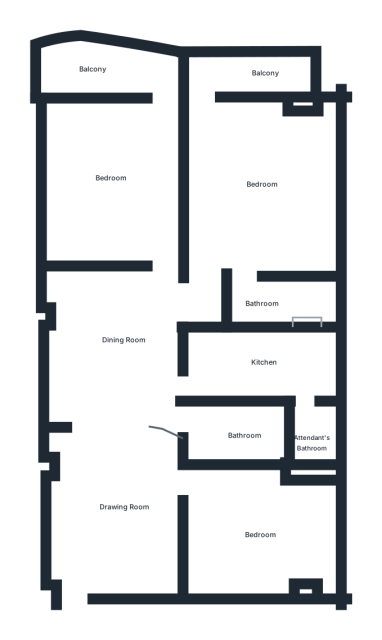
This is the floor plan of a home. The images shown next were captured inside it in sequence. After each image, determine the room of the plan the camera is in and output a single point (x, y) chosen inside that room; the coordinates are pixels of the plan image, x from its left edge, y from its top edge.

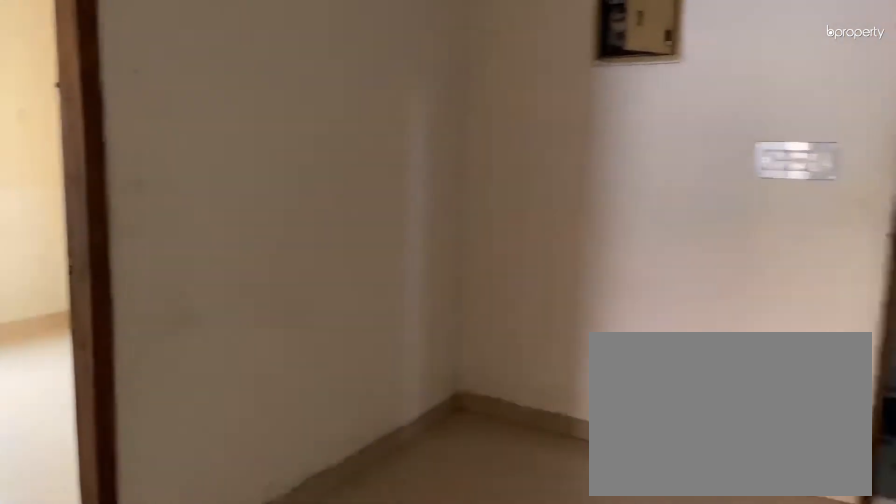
(131, 514)
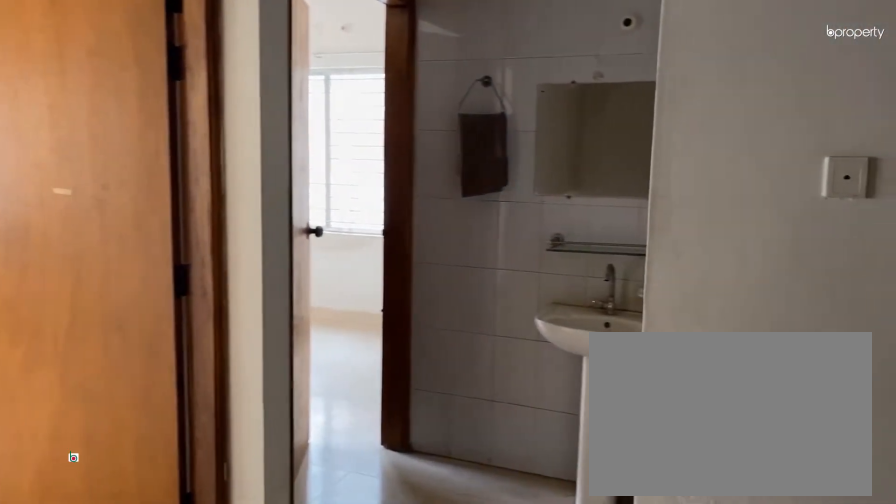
(117, 339)
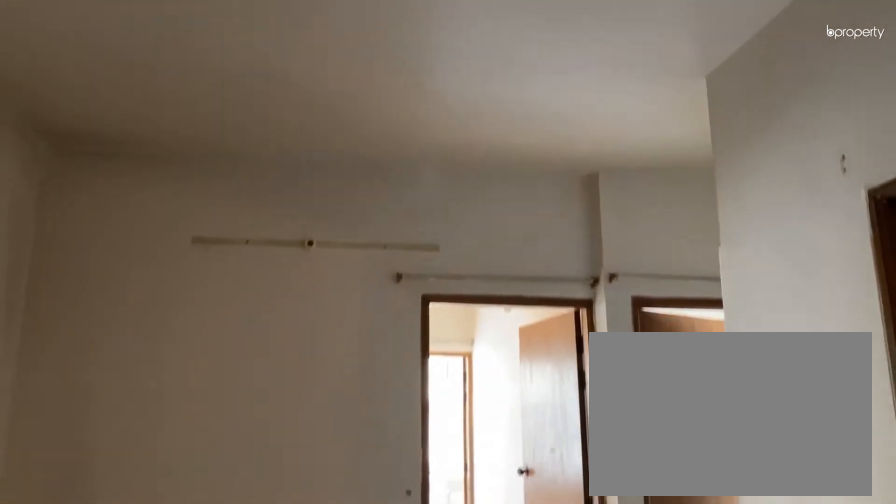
(117, 339)
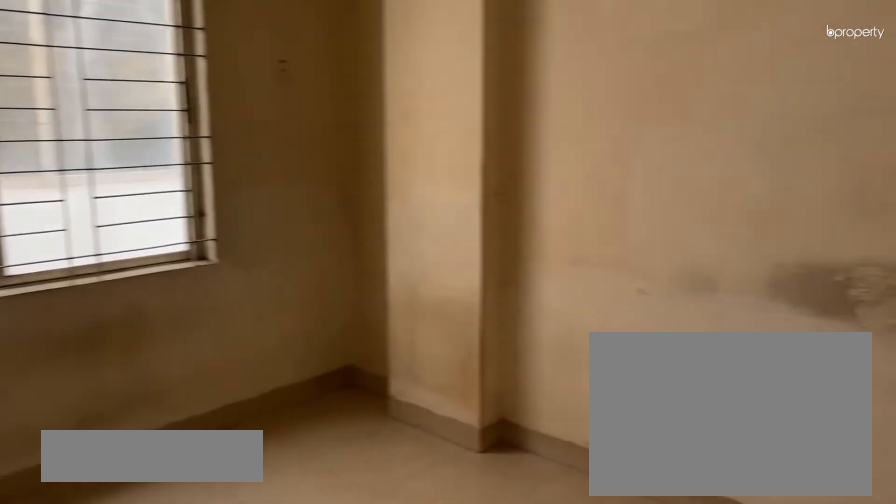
(262, 531)
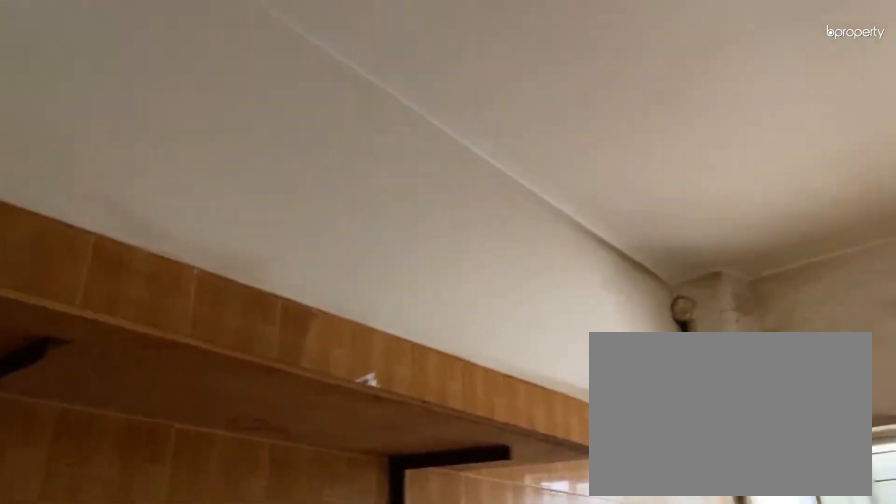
(262, 356)
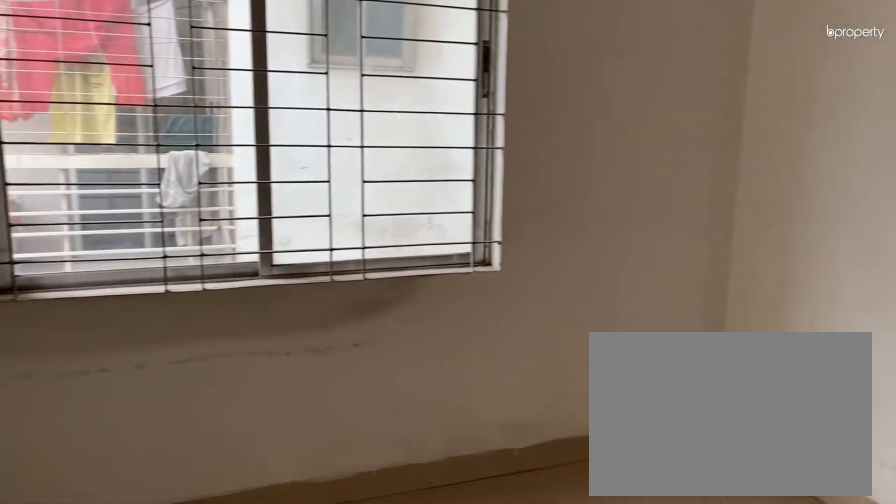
(253, 190)
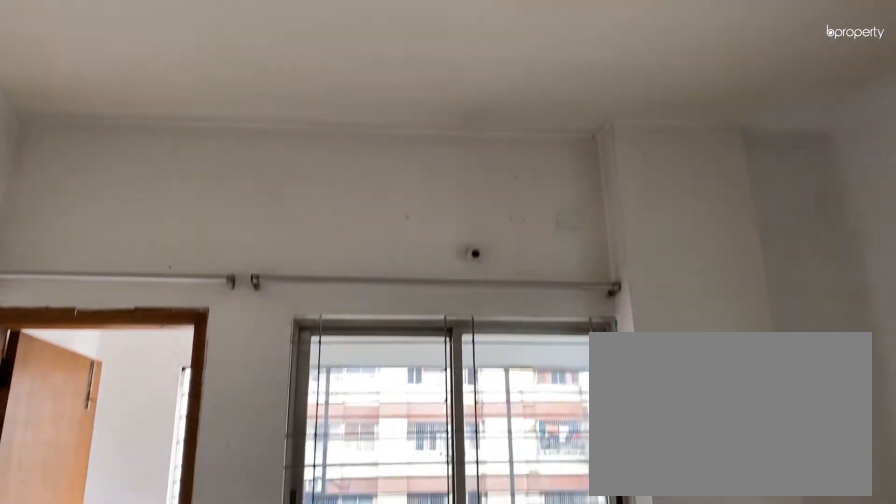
(253, 190)
